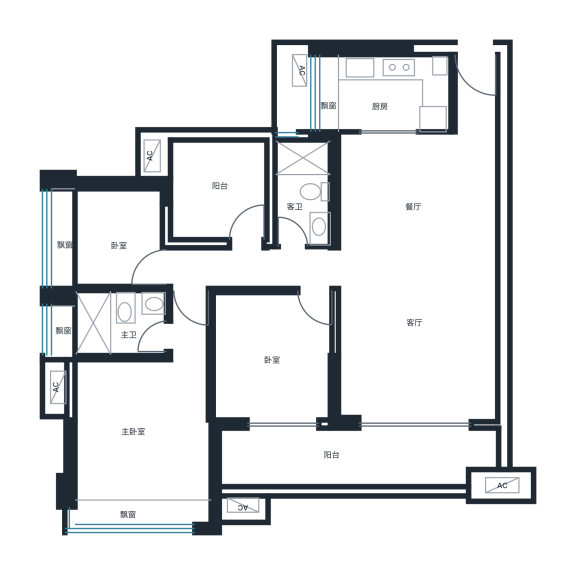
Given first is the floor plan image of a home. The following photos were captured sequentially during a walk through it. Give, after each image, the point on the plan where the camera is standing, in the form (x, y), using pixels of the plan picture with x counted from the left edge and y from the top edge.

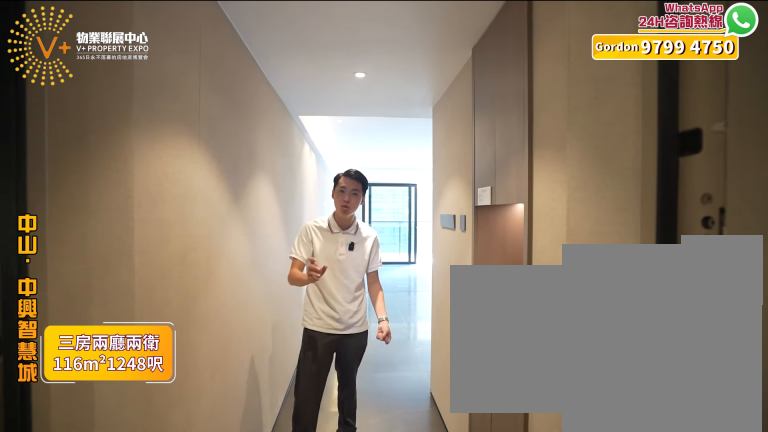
(467, 82)
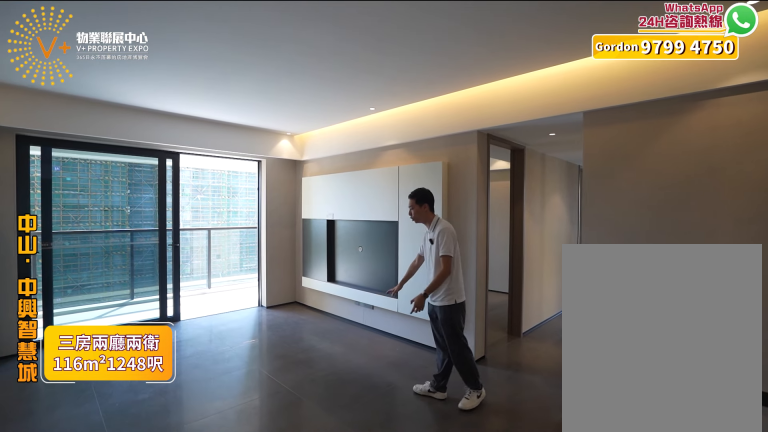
(462, 291)
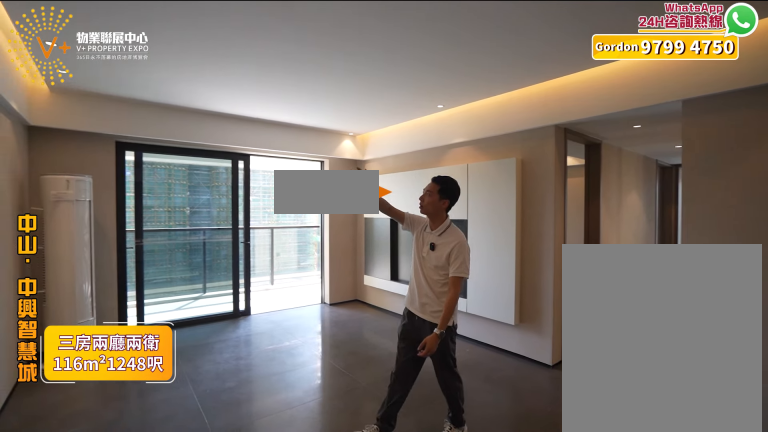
(455, 291)
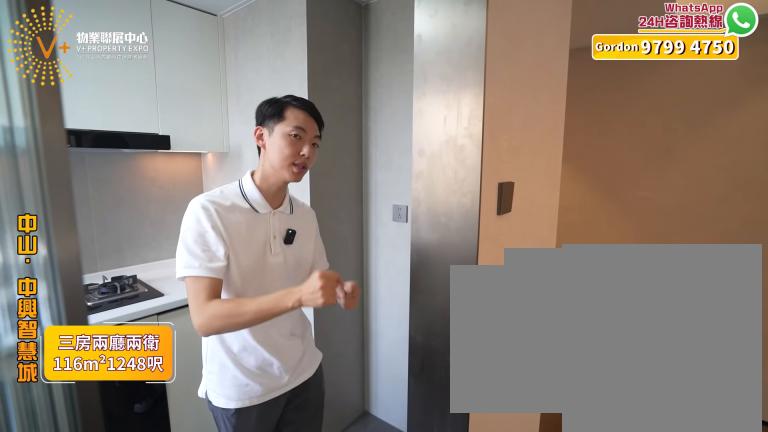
(387, 93)
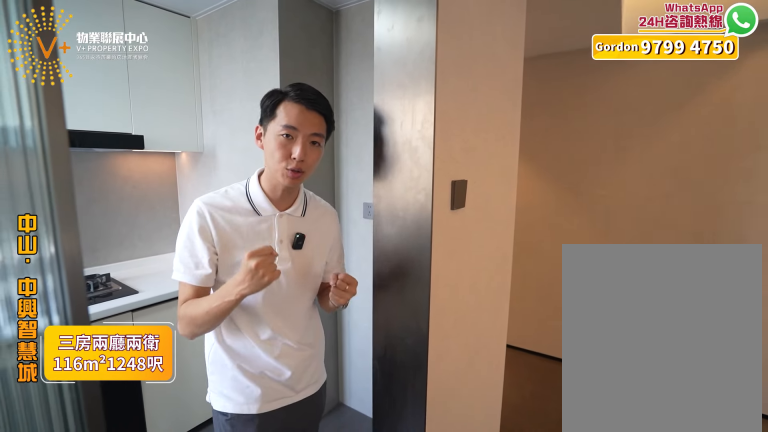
(387, 94)
